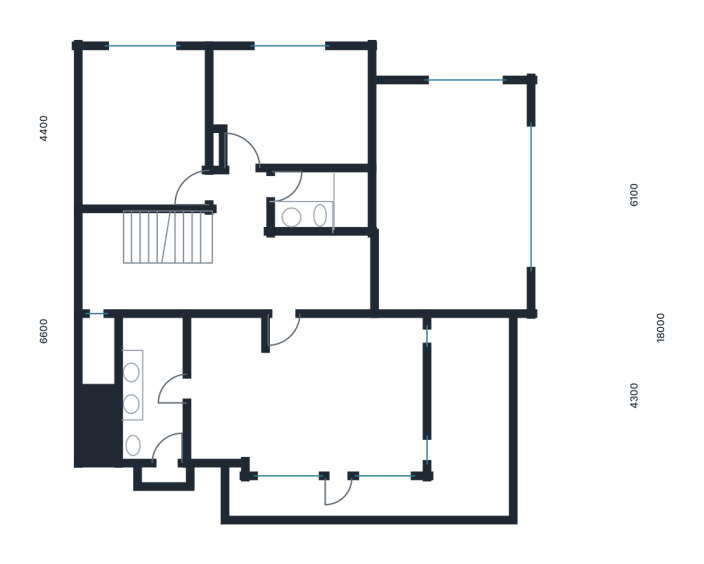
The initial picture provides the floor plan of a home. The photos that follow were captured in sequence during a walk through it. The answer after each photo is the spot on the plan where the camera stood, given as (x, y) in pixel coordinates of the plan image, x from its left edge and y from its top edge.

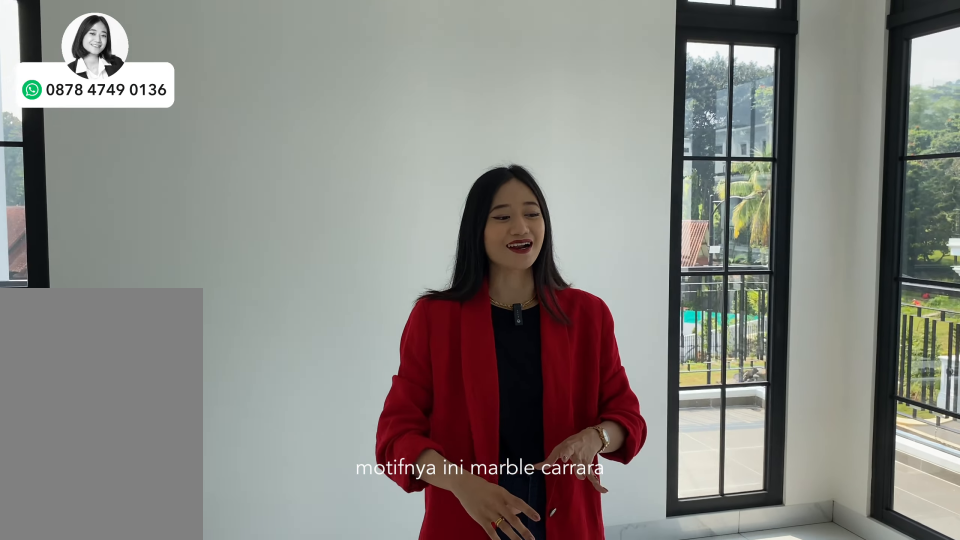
(356, 371)
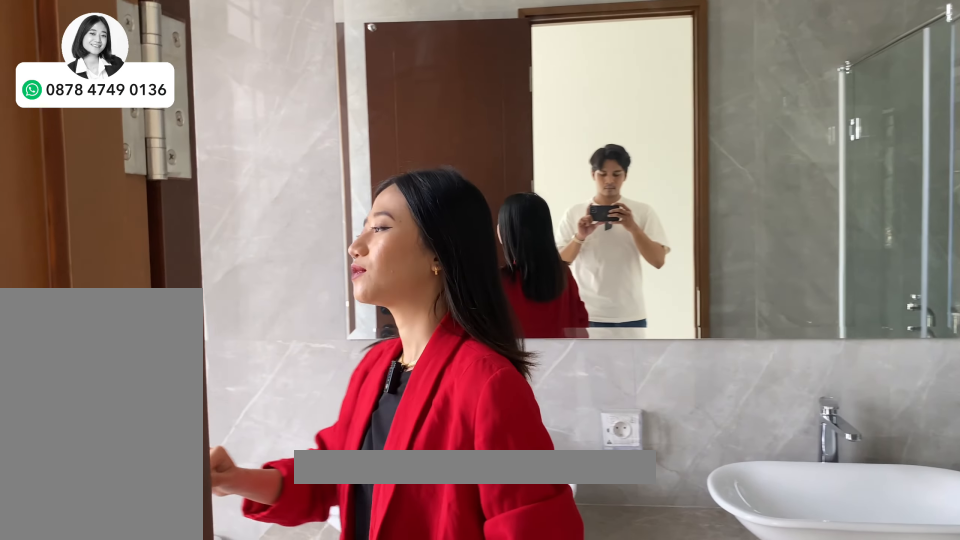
(162, 380)
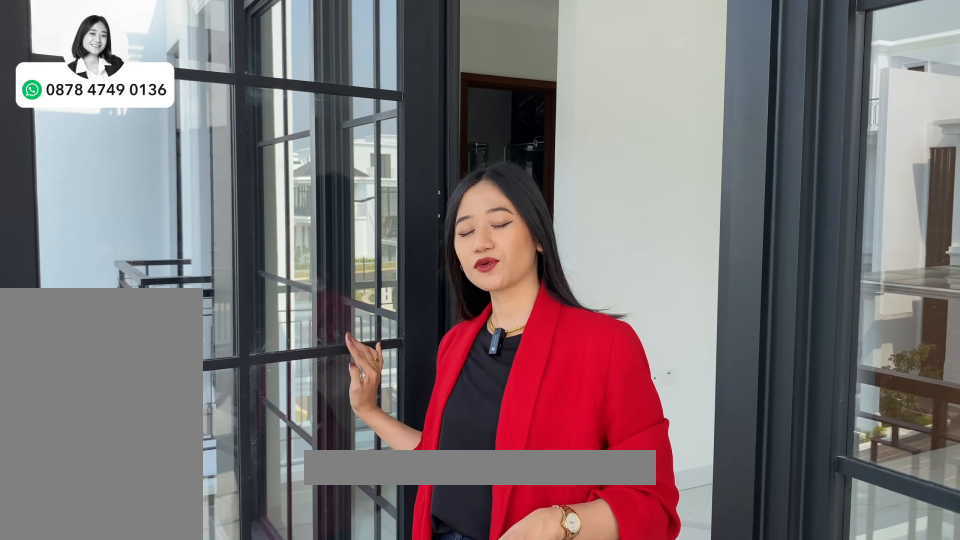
(369, 501)
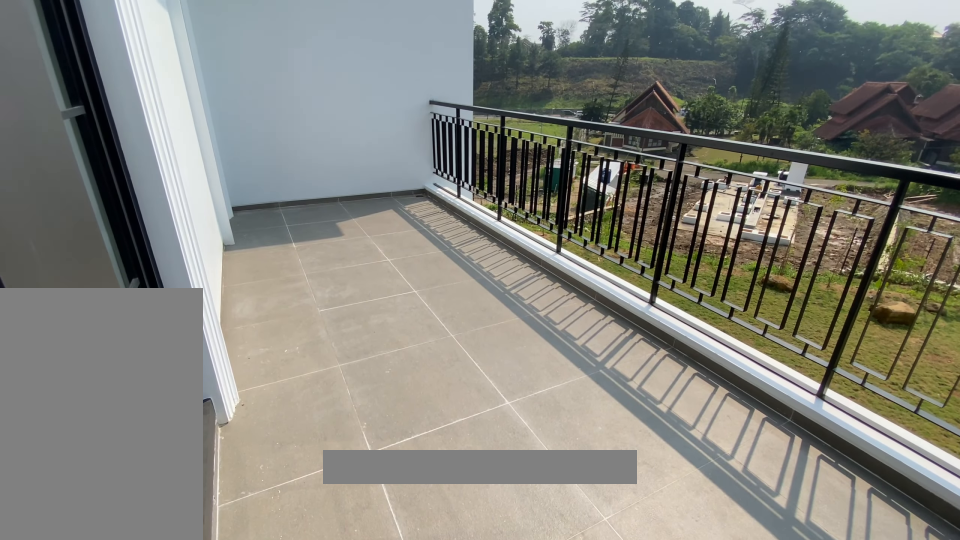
(479, 405)
